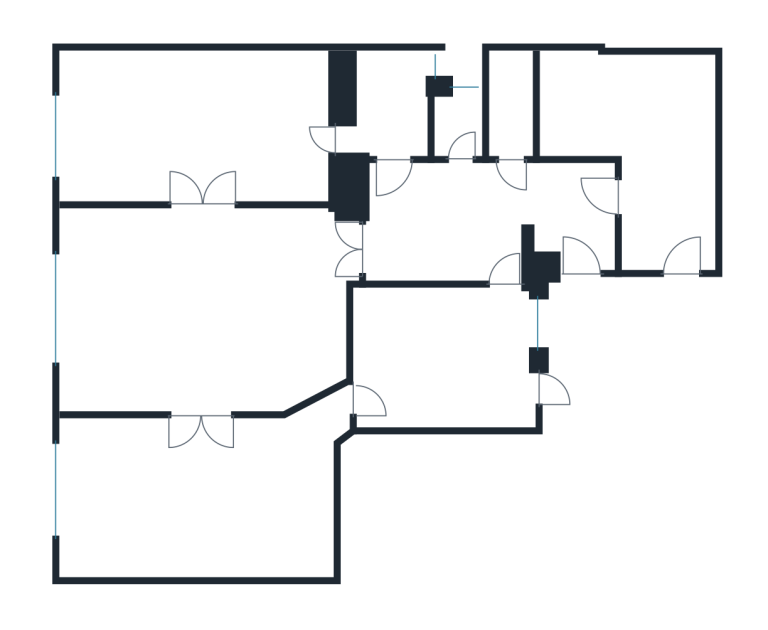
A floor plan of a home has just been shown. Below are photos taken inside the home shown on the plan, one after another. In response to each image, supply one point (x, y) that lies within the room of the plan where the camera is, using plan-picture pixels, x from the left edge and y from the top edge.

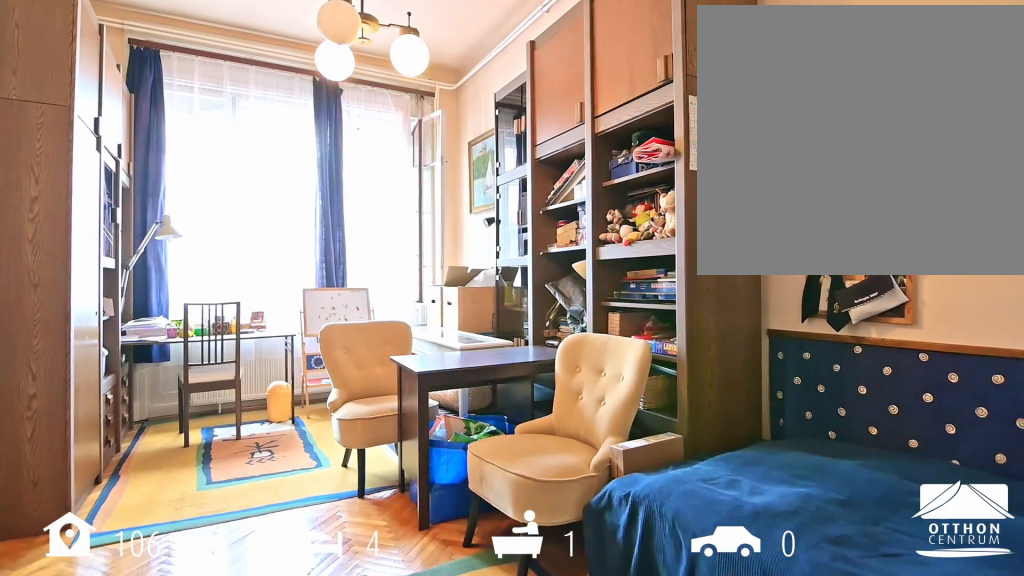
(199, 128)
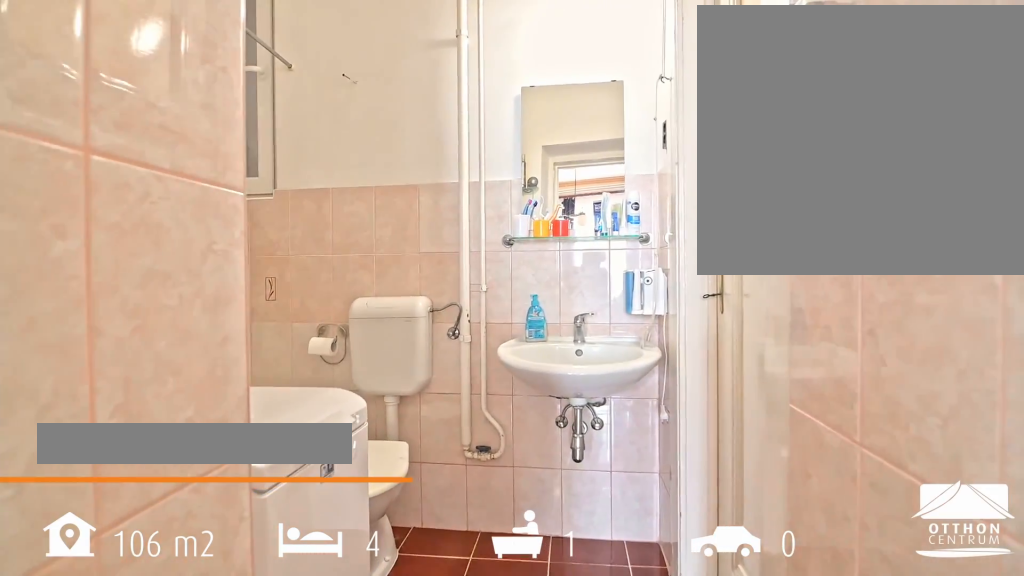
(391, 108)
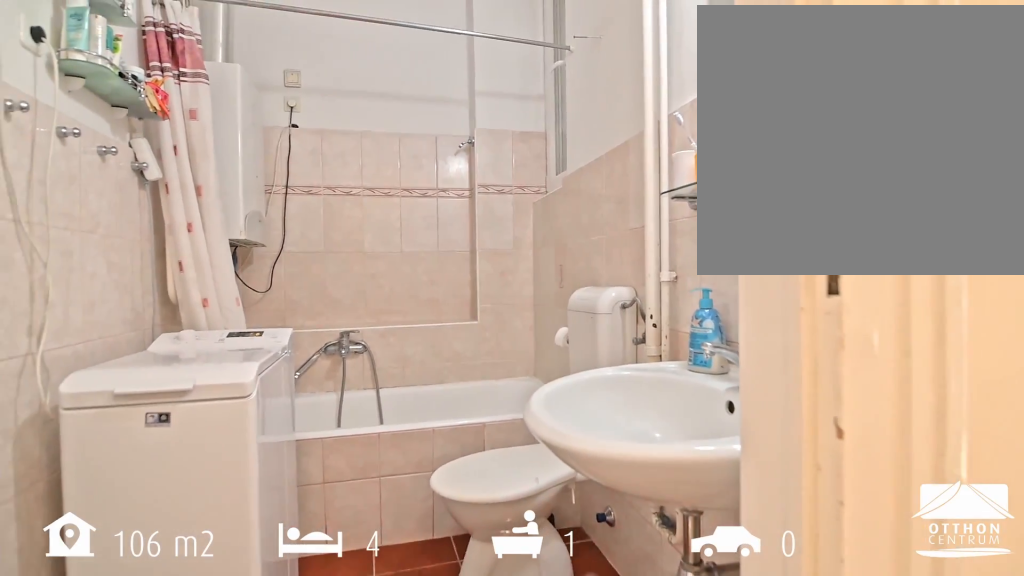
(392, 108)
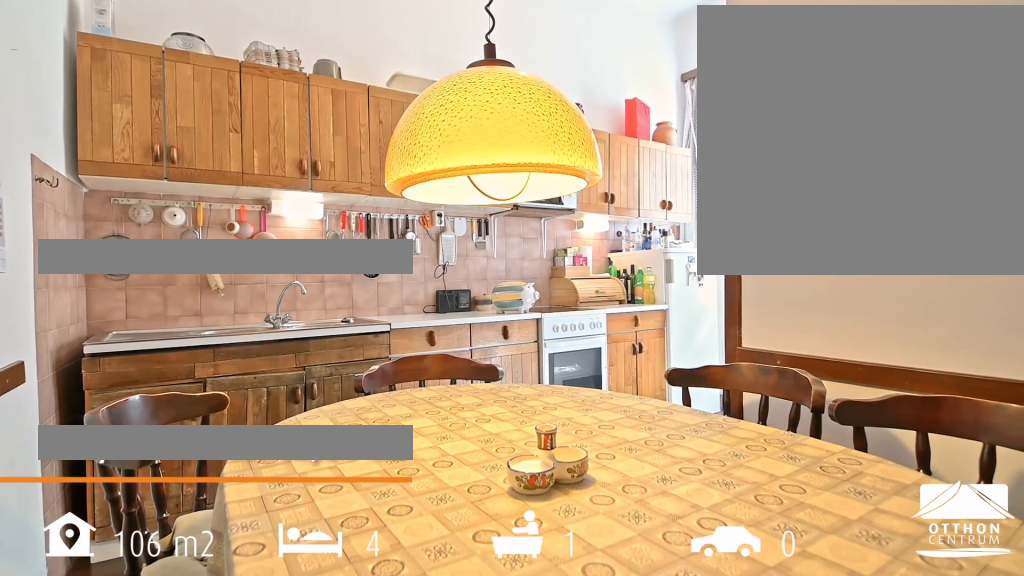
(652, 116)
